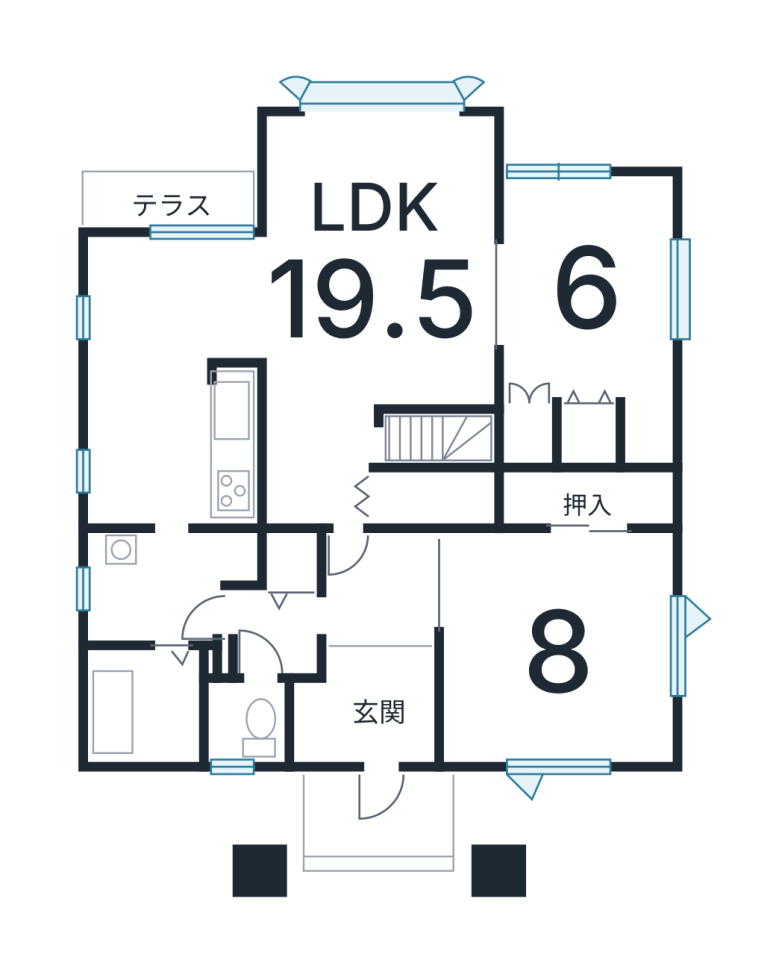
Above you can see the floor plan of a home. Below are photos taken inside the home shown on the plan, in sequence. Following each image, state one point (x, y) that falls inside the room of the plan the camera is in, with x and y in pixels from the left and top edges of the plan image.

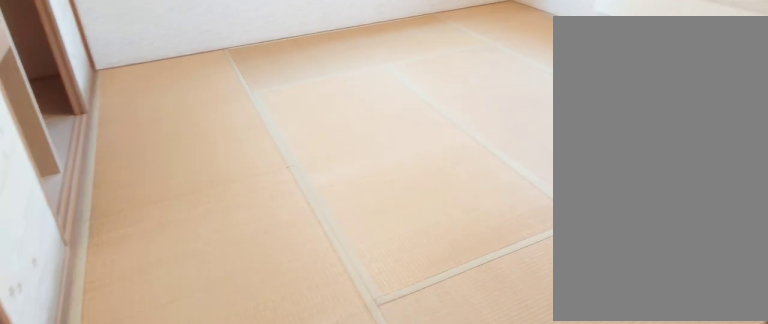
(559, 664)
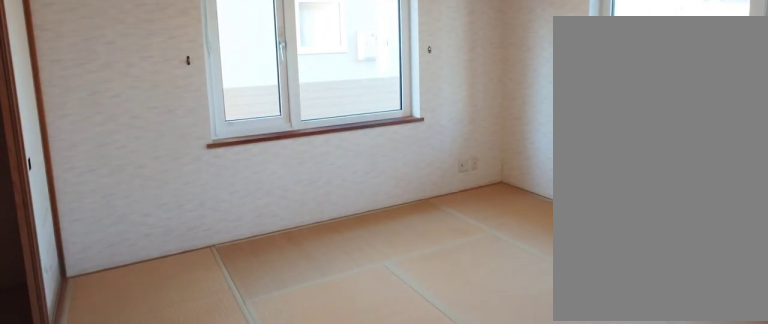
(559, 664)
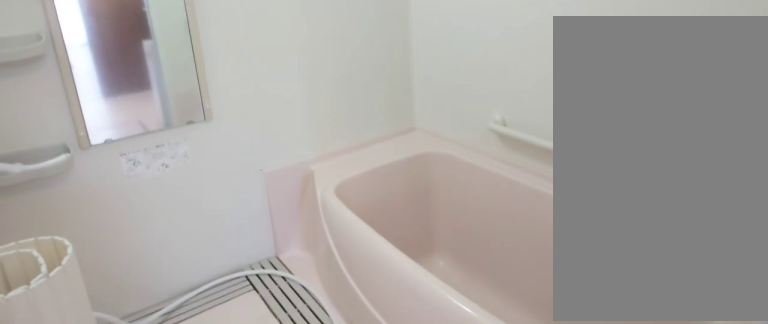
(126, 722)
